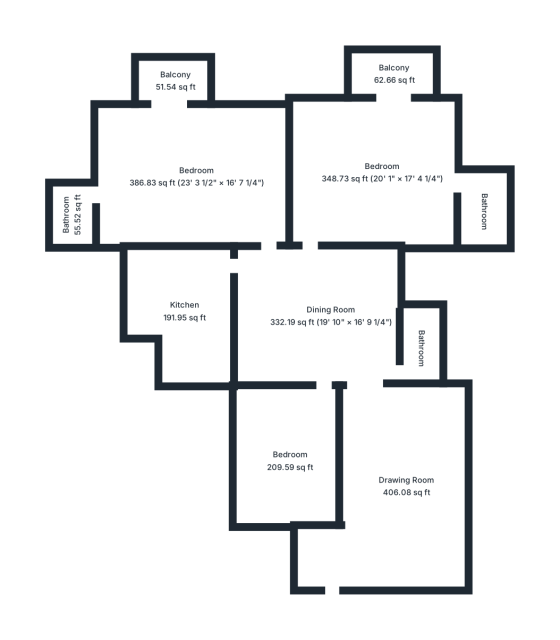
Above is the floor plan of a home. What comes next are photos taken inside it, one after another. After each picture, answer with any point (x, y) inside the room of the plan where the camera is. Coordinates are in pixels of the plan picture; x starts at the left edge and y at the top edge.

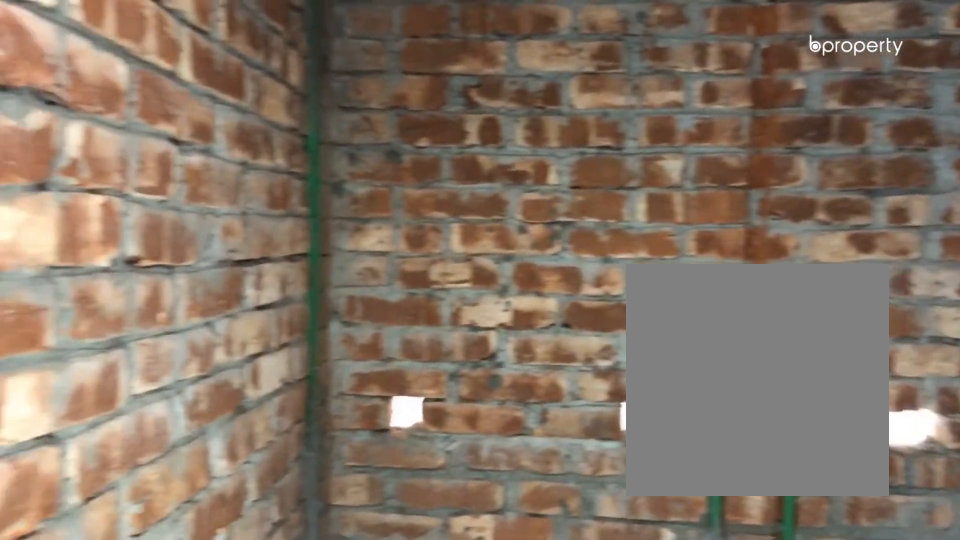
(481, 209)
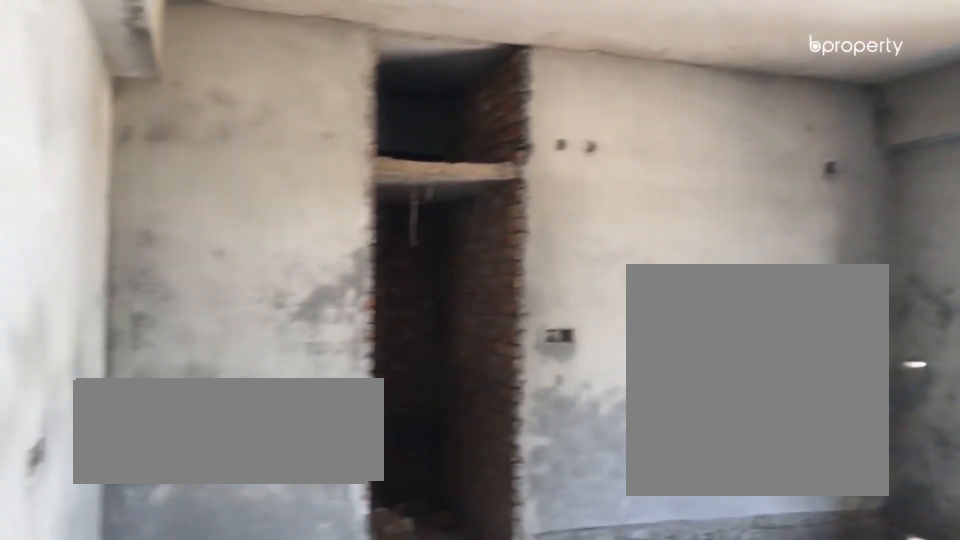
(197, 179)
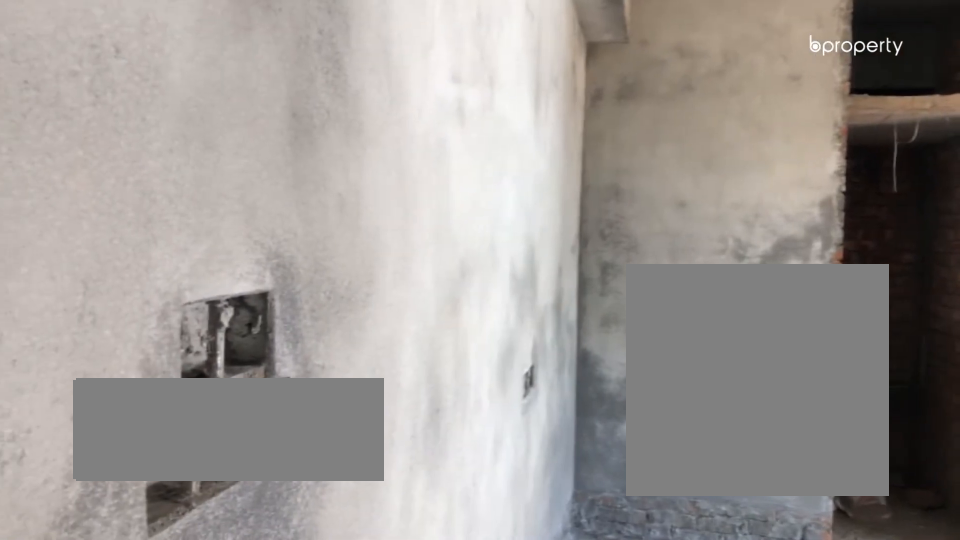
(197, 179)
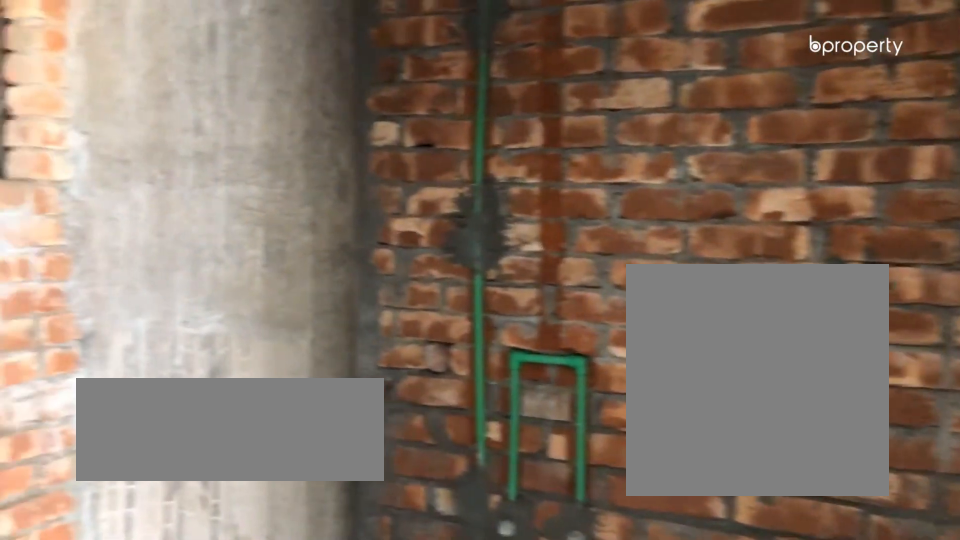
(76, 213)
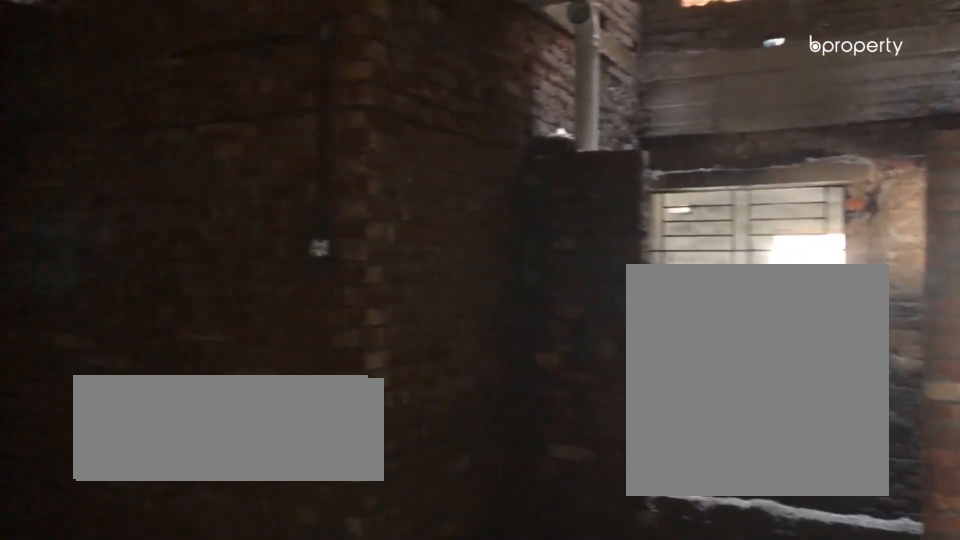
(187, 310)
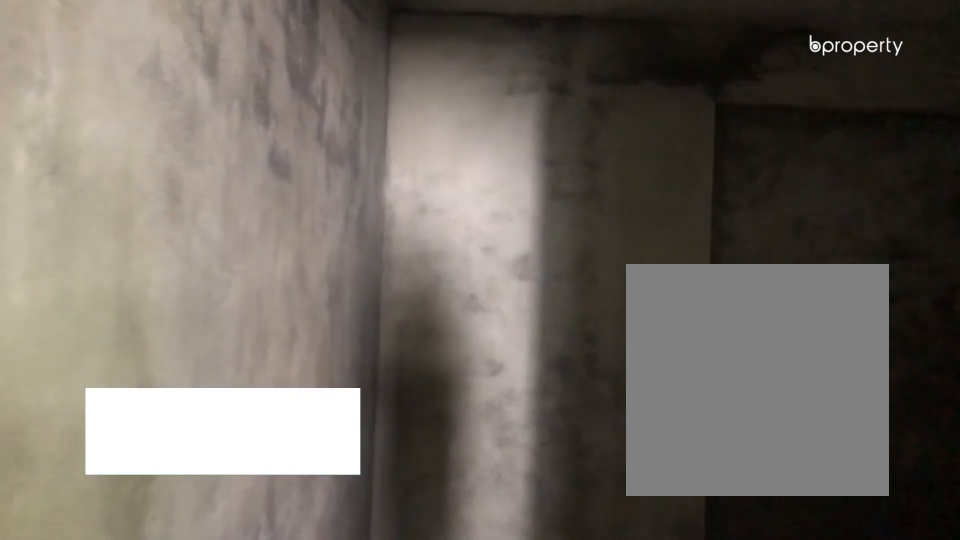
(292, 463)
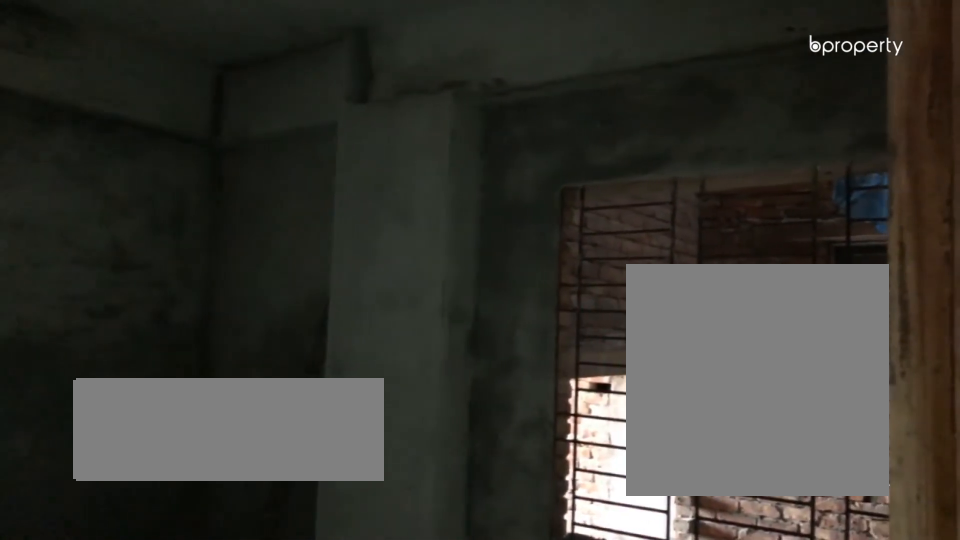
(292, 463)
